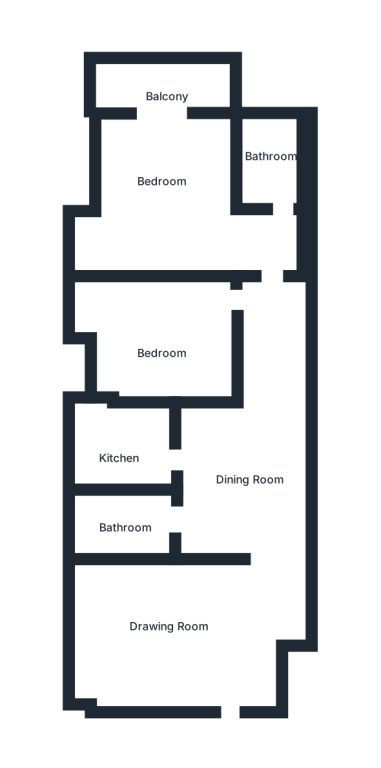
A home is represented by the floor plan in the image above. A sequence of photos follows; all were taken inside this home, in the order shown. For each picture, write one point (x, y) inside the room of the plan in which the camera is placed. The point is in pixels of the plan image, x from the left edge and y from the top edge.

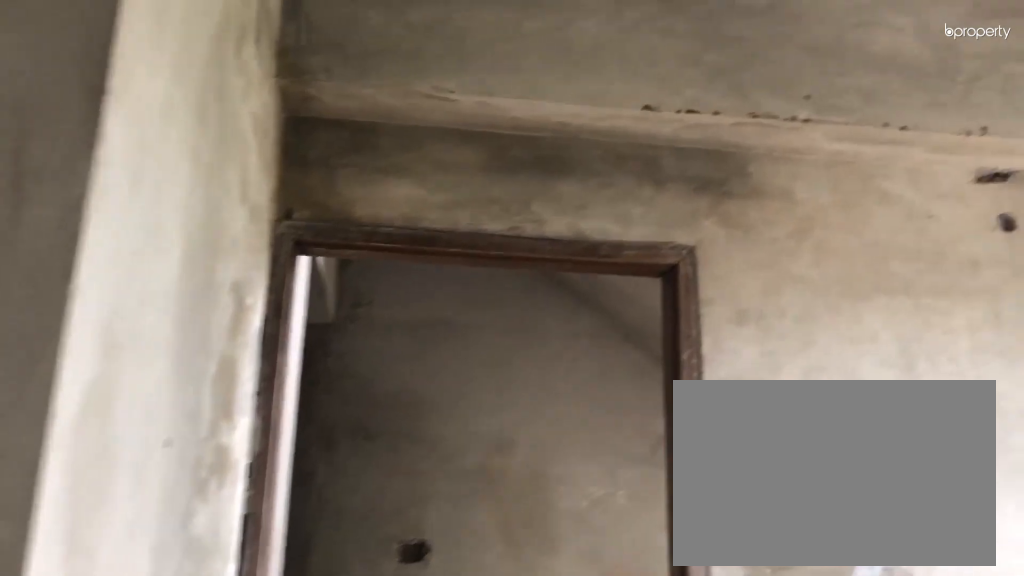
(165, 623)
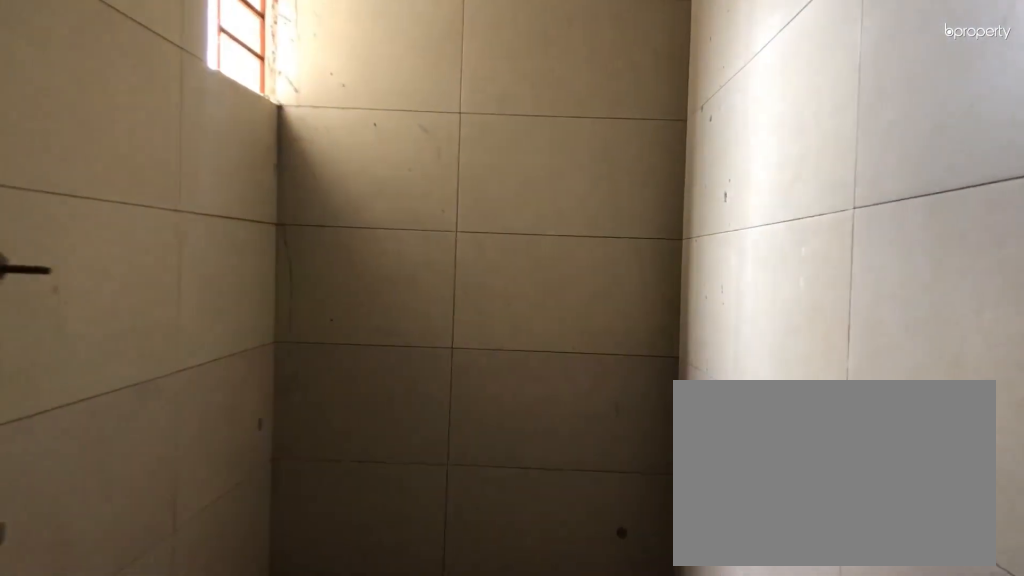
(125, 514)
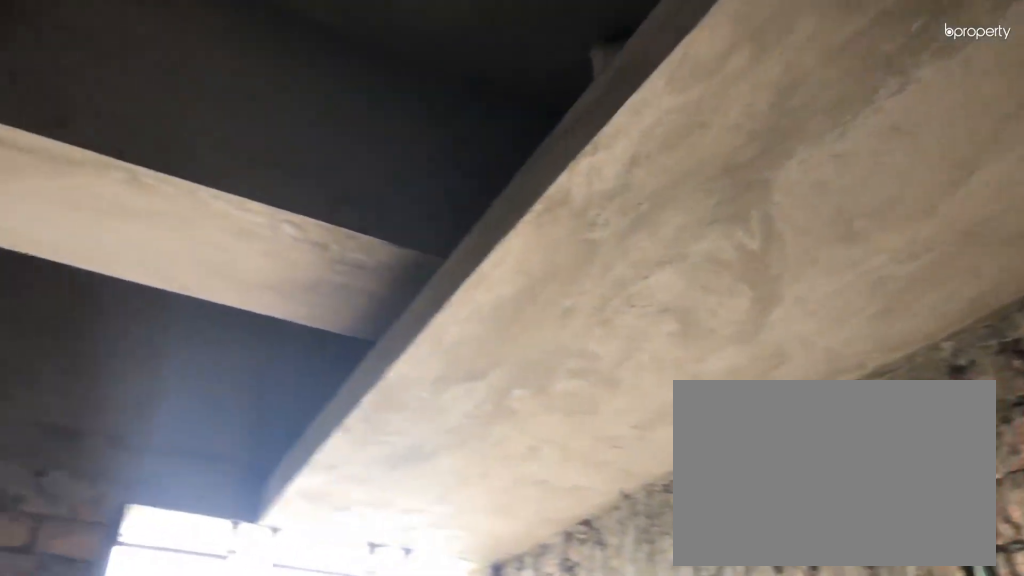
(129, 449)
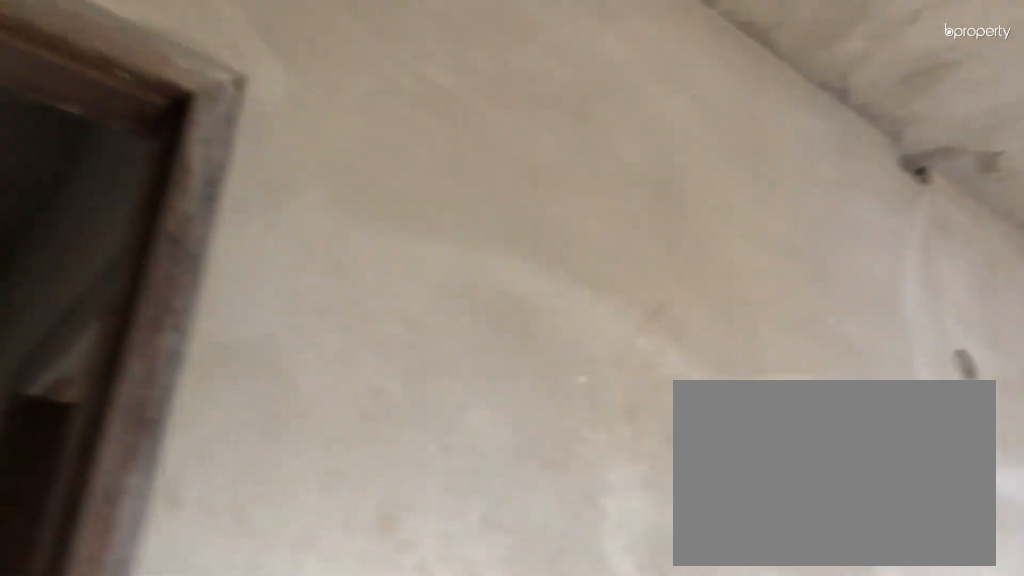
(169, 196)
